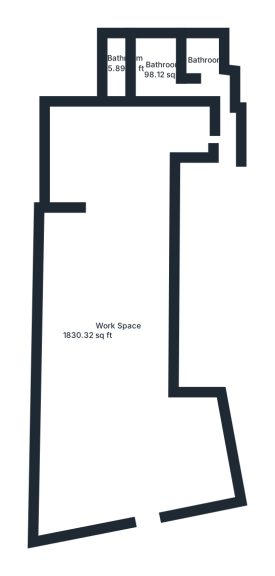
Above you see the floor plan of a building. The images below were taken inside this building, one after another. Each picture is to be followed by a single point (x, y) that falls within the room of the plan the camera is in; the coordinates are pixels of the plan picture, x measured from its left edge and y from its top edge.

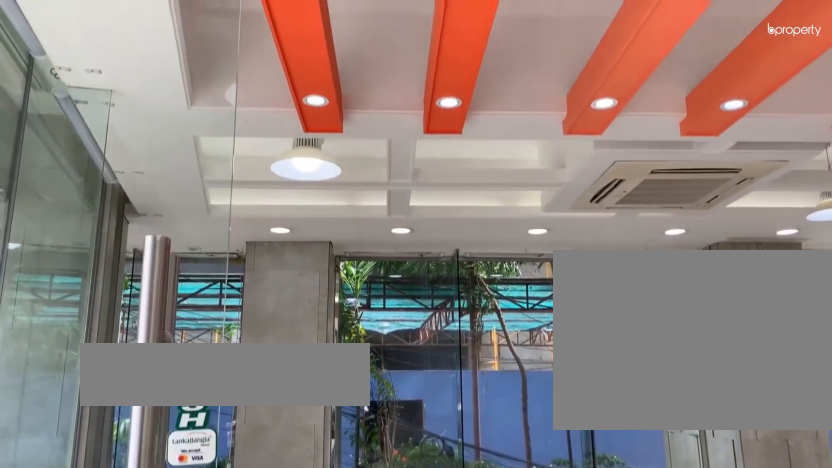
(110, 445)
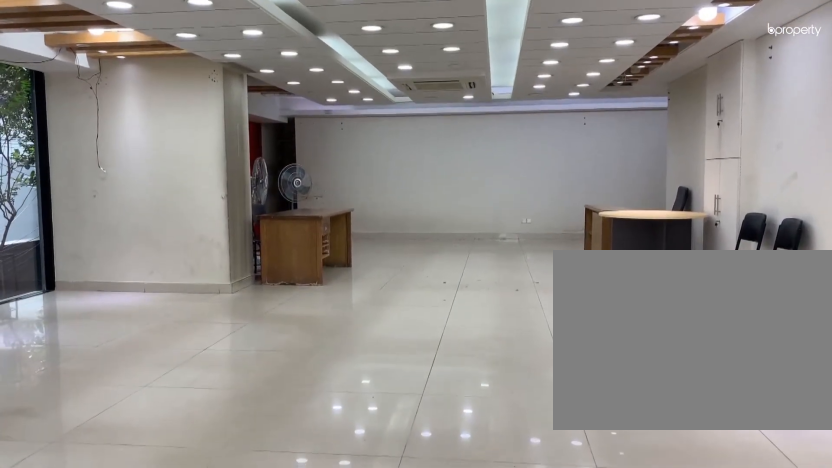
(106, 308)
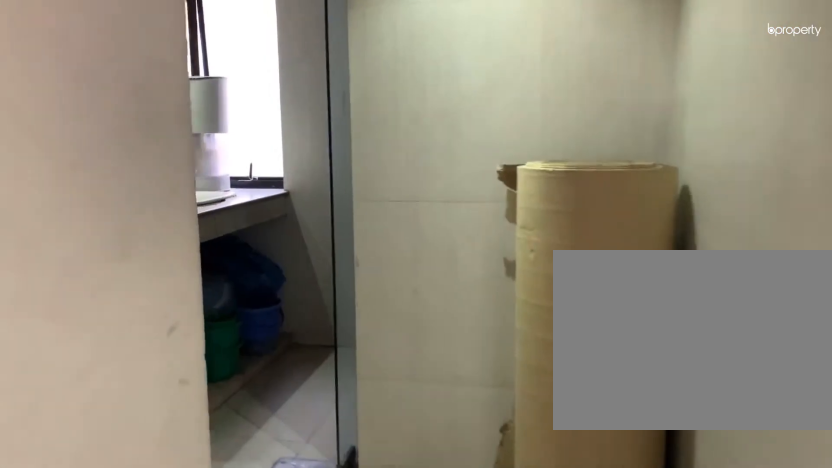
(153, 68)
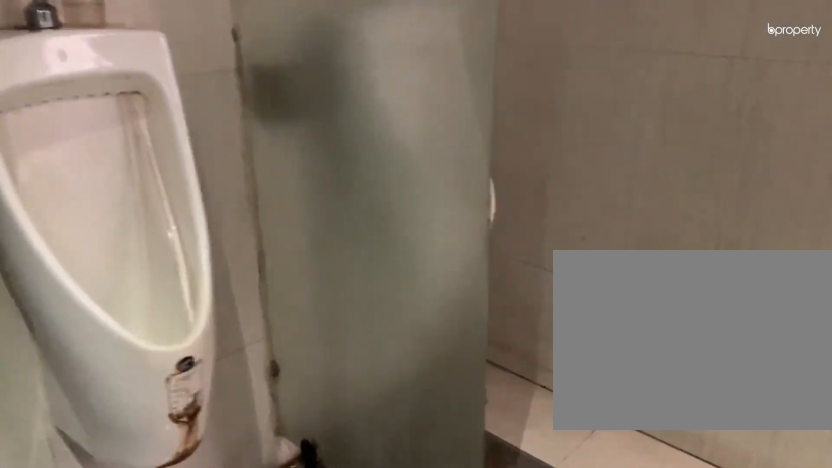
(153, 68)
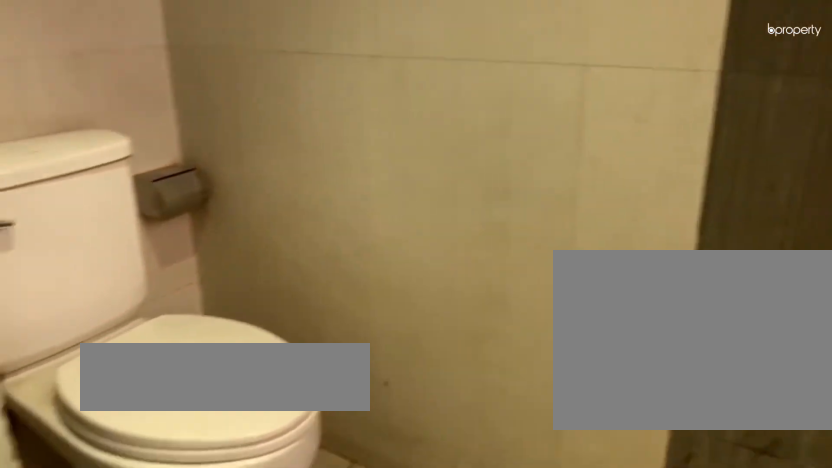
(153, 68)
